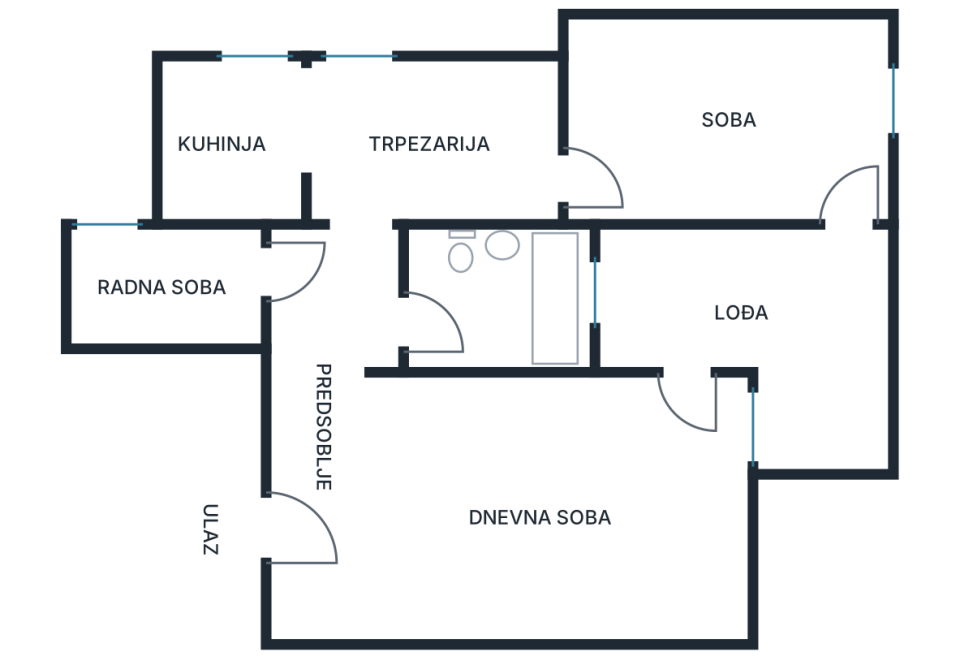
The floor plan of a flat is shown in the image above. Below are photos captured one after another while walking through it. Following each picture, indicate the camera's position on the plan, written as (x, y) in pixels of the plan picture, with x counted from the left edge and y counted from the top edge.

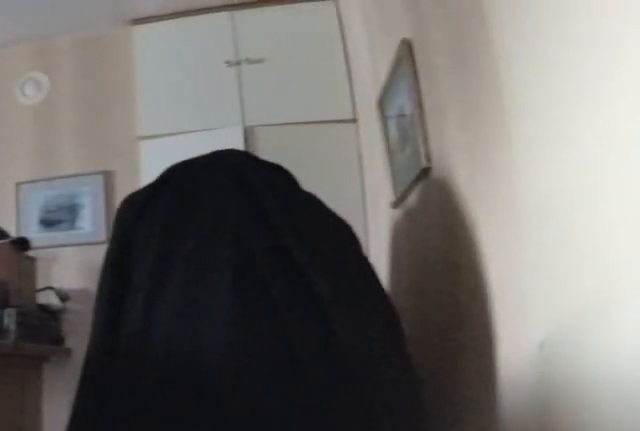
(304, 437)
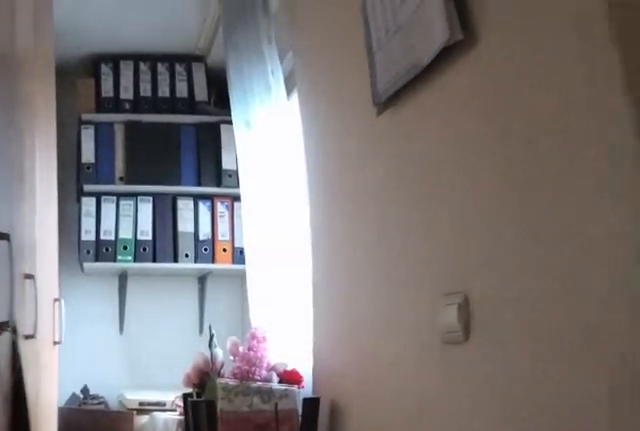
(277, 274)
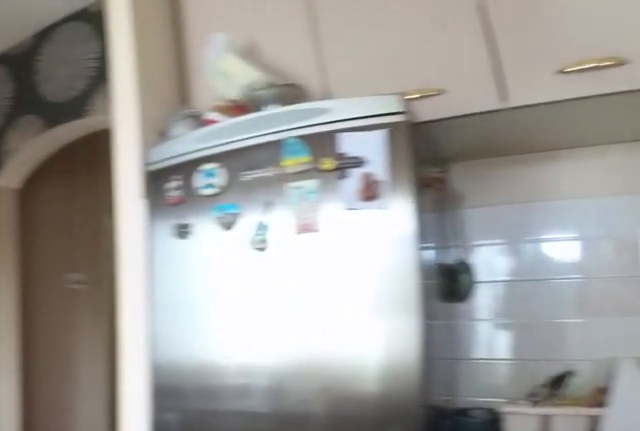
(209, 106)
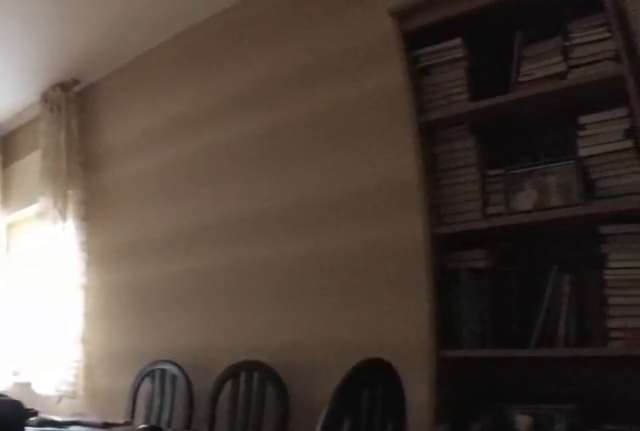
(560, 190)
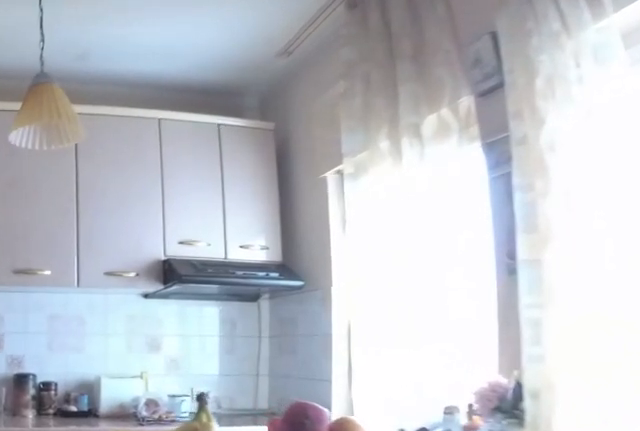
(390, 188)
